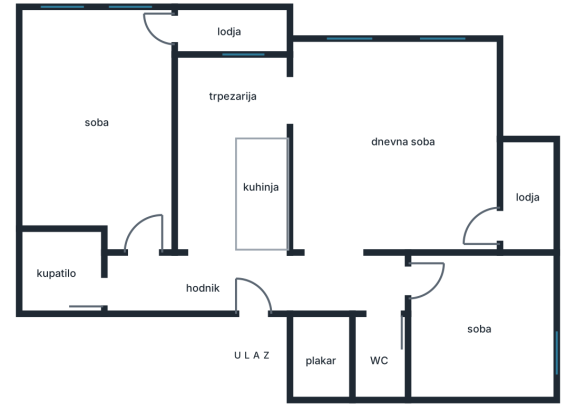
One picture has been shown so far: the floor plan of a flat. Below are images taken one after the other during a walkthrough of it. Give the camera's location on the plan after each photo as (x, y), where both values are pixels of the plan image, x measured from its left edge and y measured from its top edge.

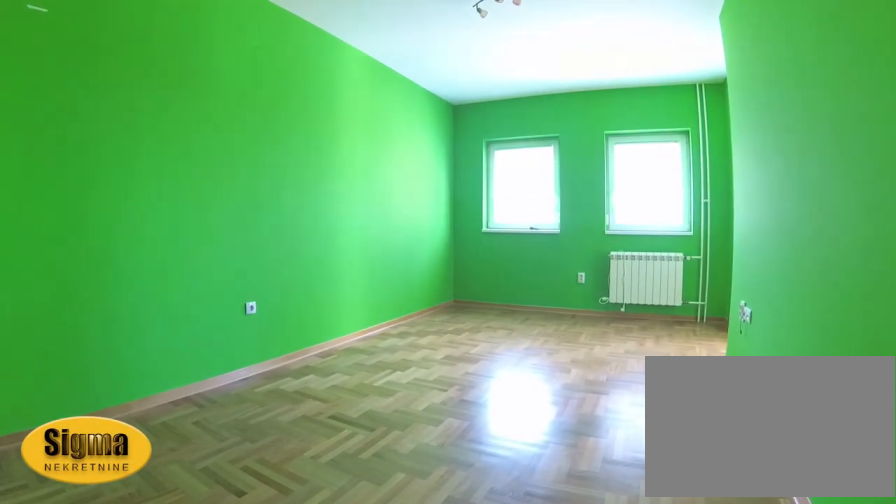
(147, 246)
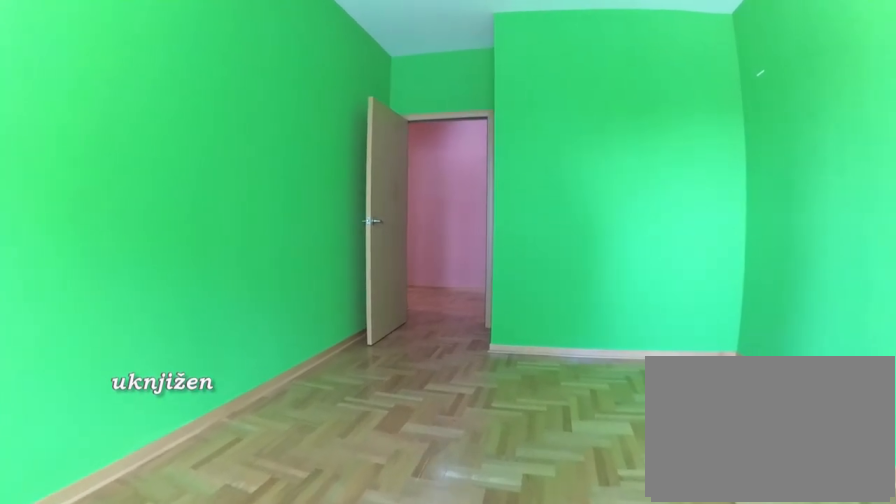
(74, 93)
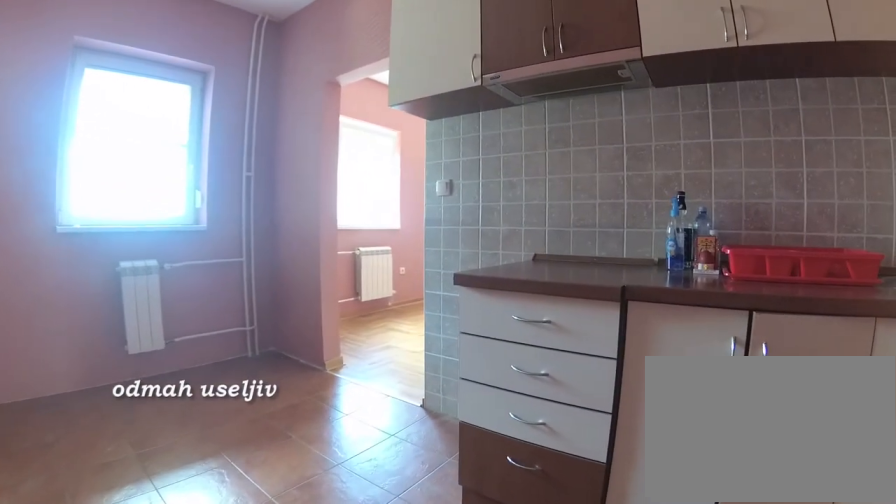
(199, 216)
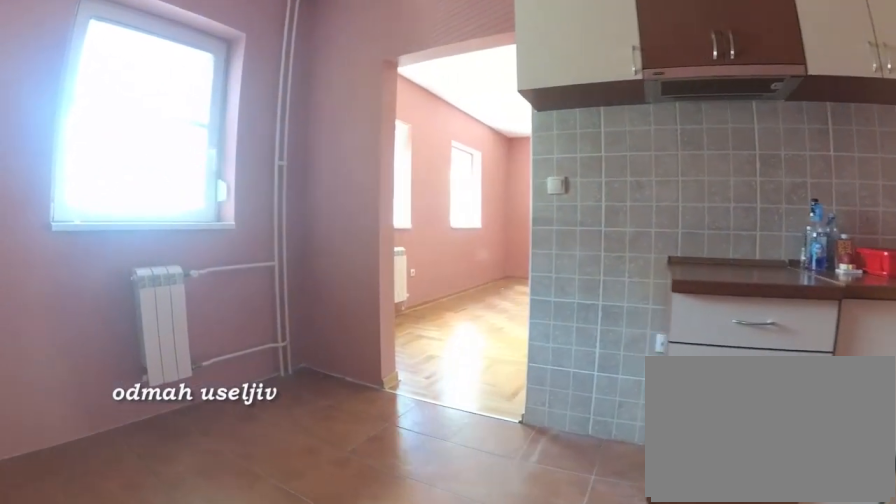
(192, 181)
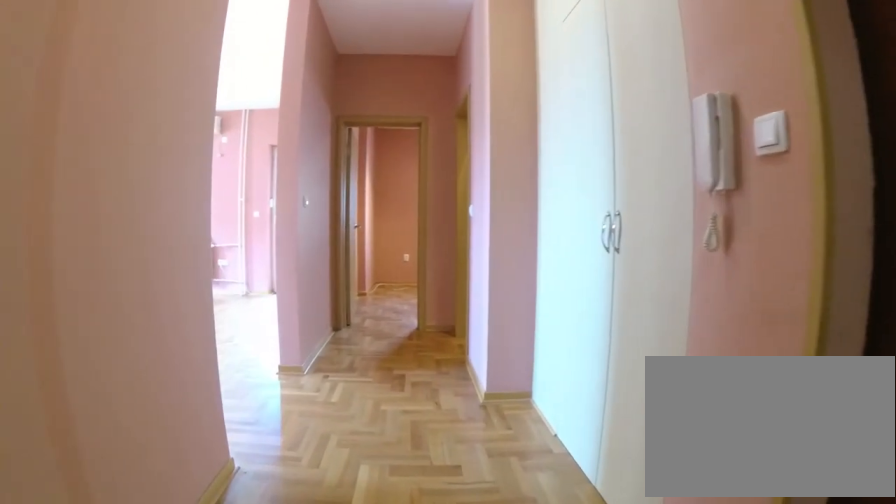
(219, 284)
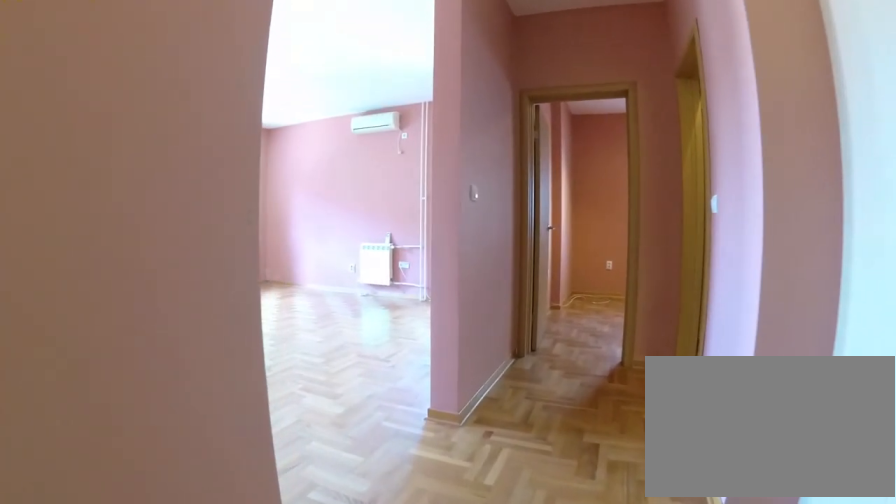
(249, 284)
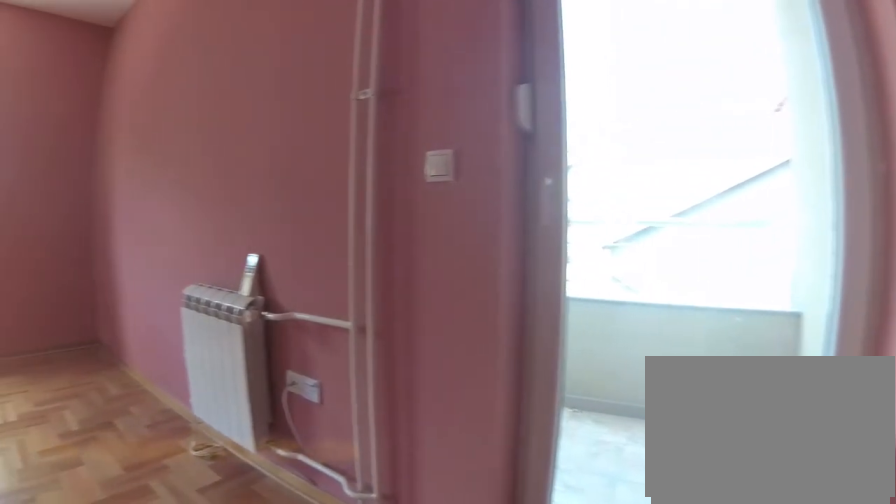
(459, 227)
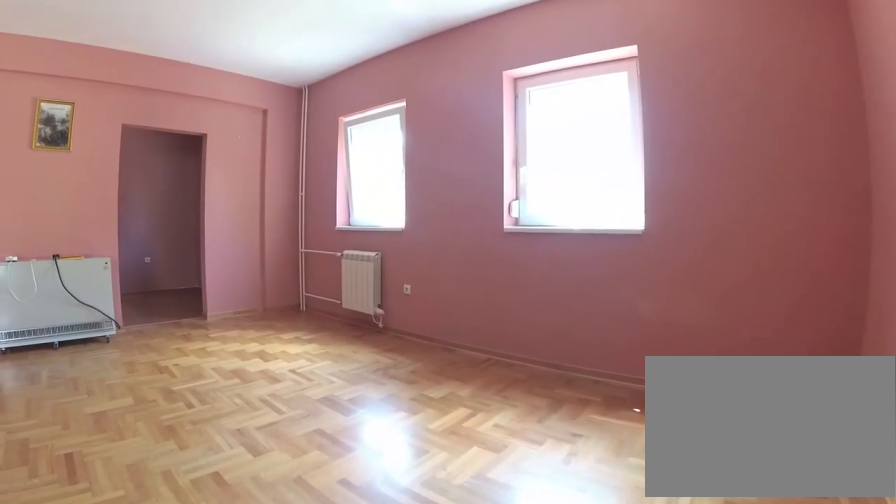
(486, 176)
